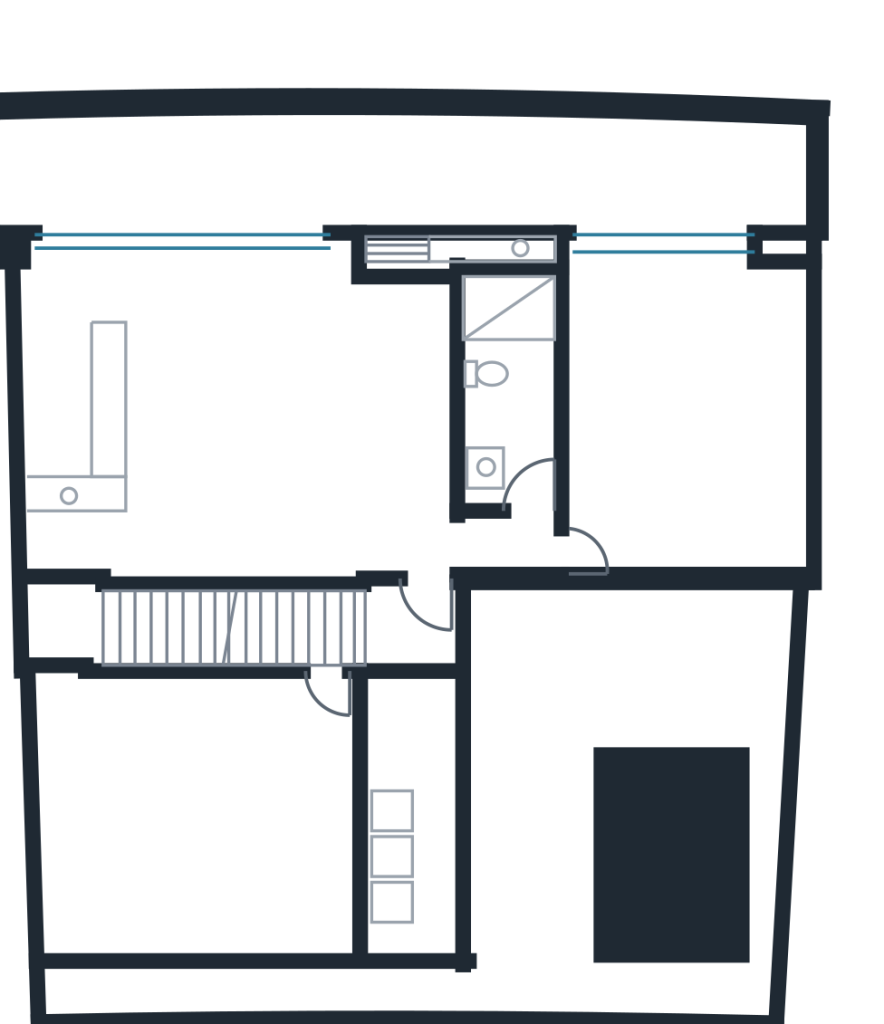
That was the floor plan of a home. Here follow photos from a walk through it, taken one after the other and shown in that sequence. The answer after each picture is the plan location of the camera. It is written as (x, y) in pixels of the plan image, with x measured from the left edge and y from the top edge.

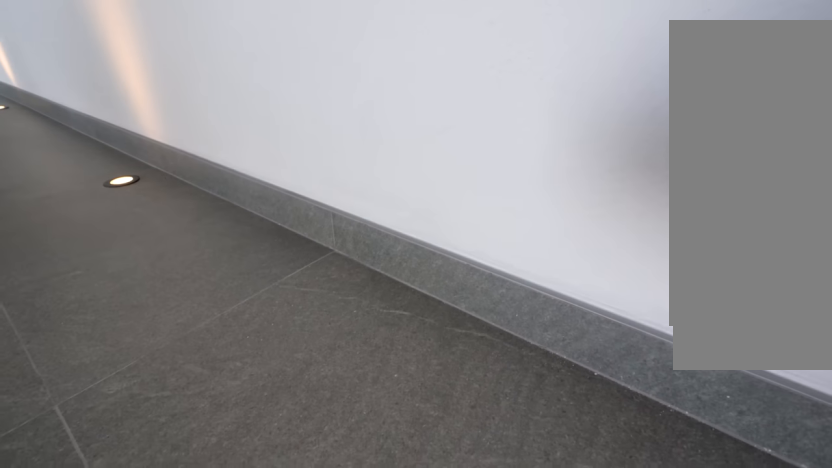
(233, 551)
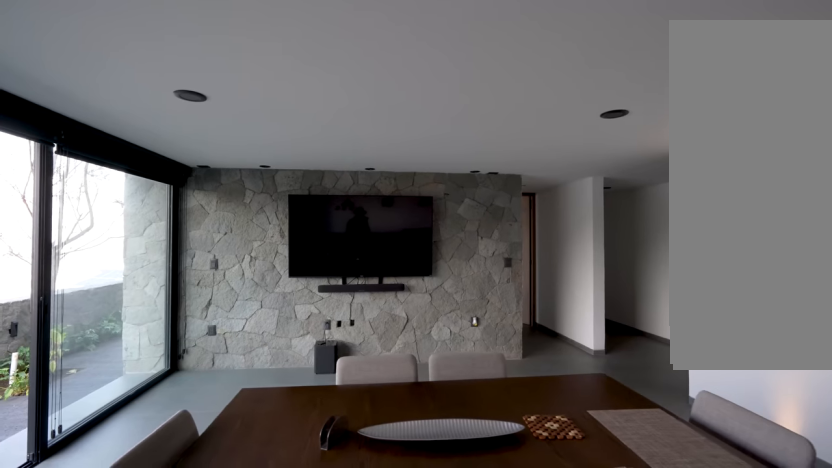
(171, 293)
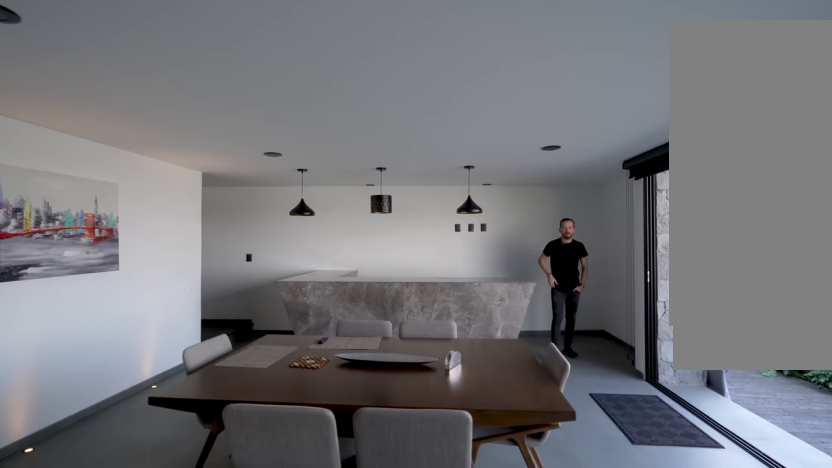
(338, 455)
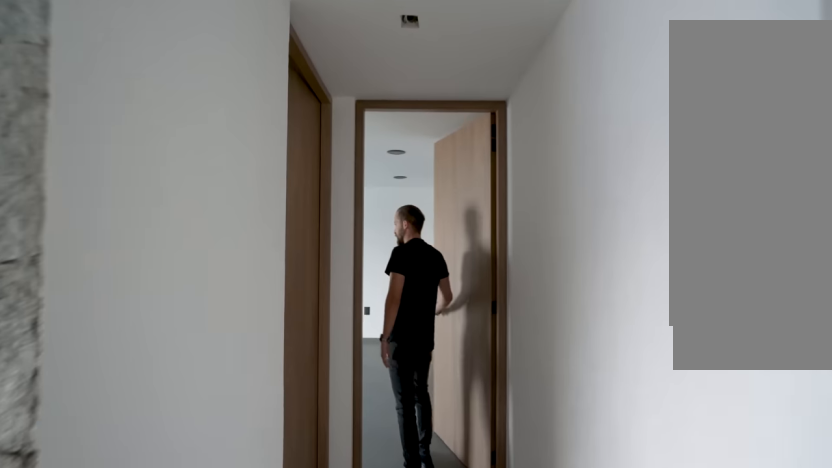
(367, 494)
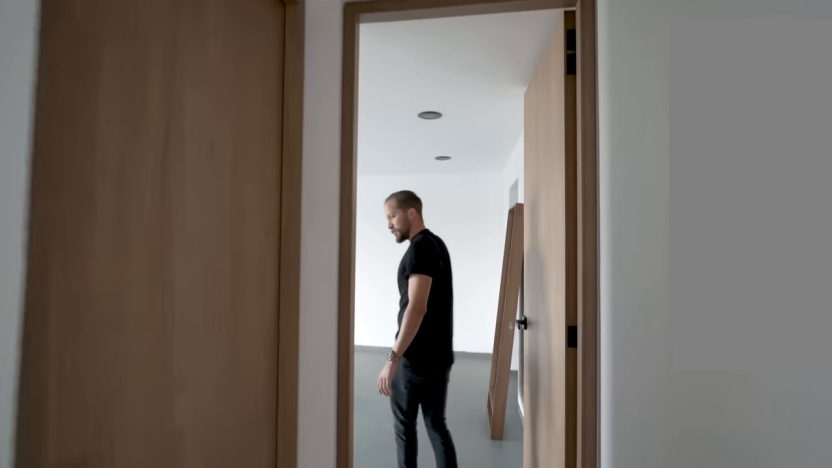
(391, 524)
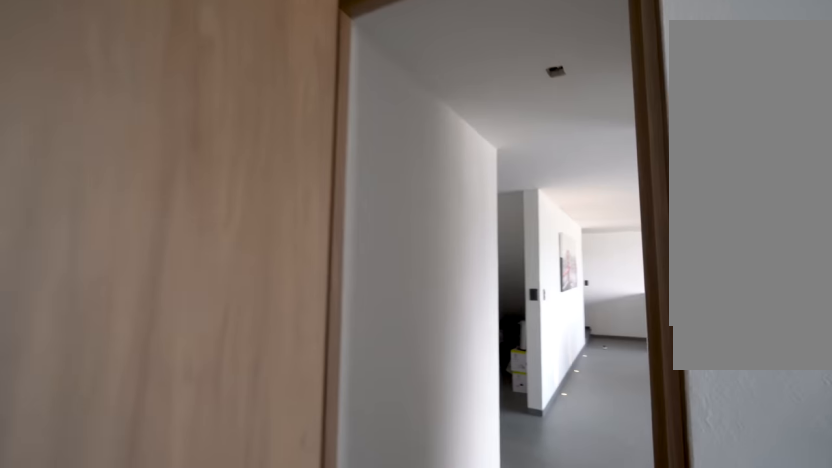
(670, 540)
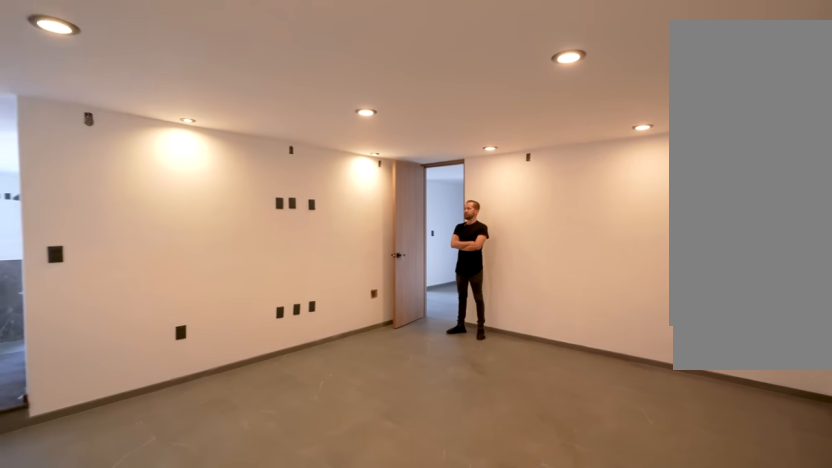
(41, 896)
